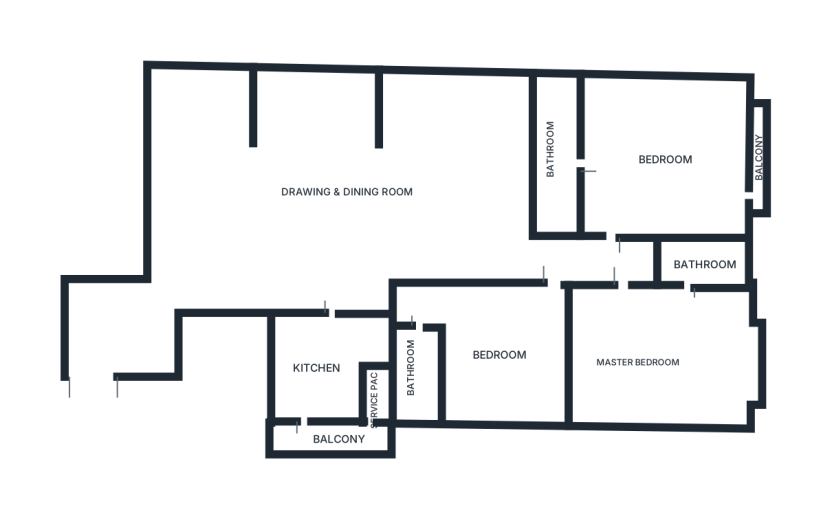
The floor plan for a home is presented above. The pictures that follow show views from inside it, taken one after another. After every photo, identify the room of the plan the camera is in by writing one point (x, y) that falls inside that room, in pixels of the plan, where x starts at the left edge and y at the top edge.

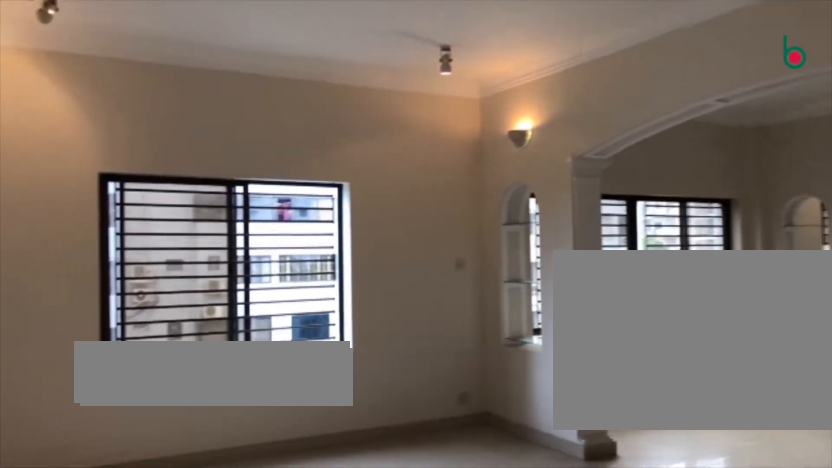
(218, 214)
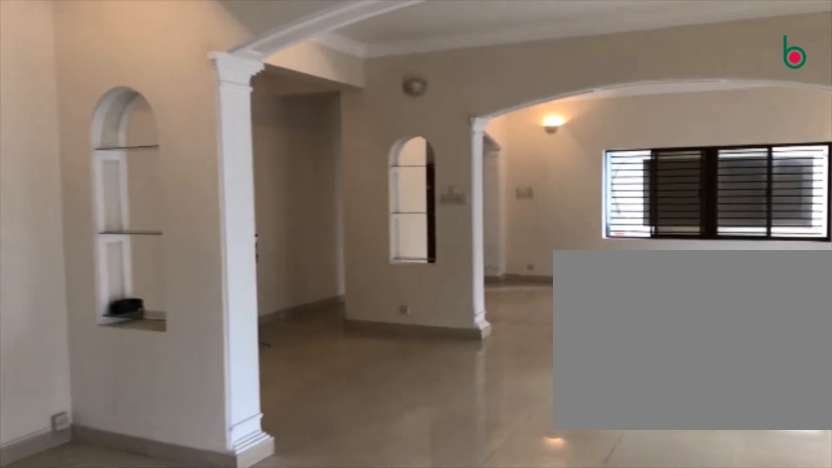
(311, 214)
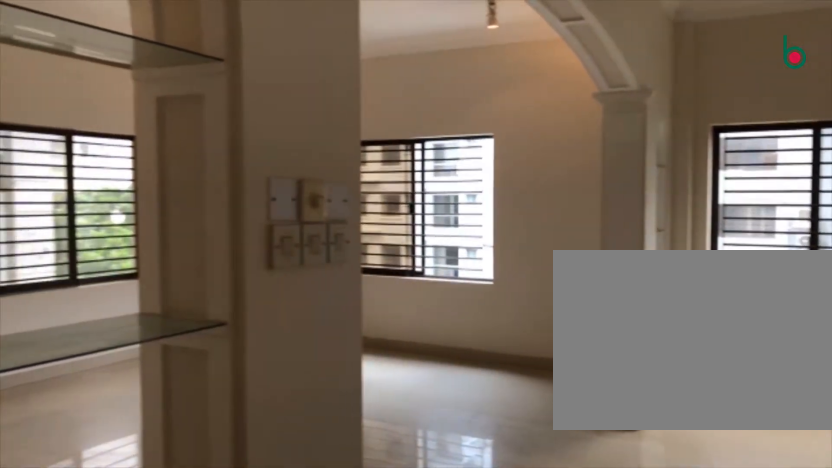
(330, 225)
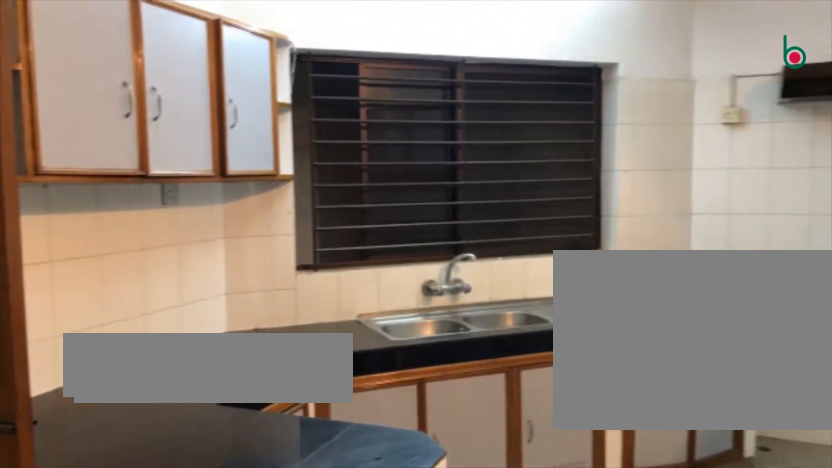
(311, 361)
